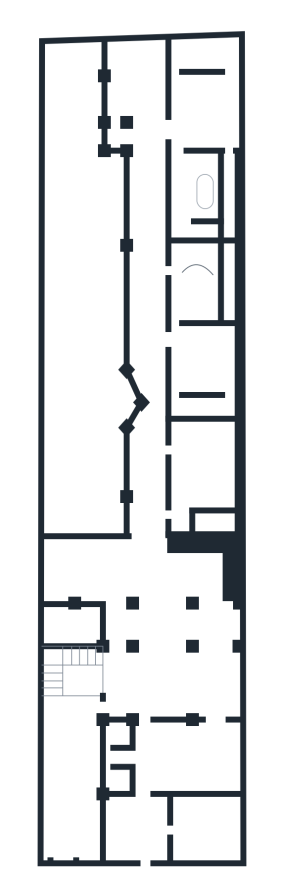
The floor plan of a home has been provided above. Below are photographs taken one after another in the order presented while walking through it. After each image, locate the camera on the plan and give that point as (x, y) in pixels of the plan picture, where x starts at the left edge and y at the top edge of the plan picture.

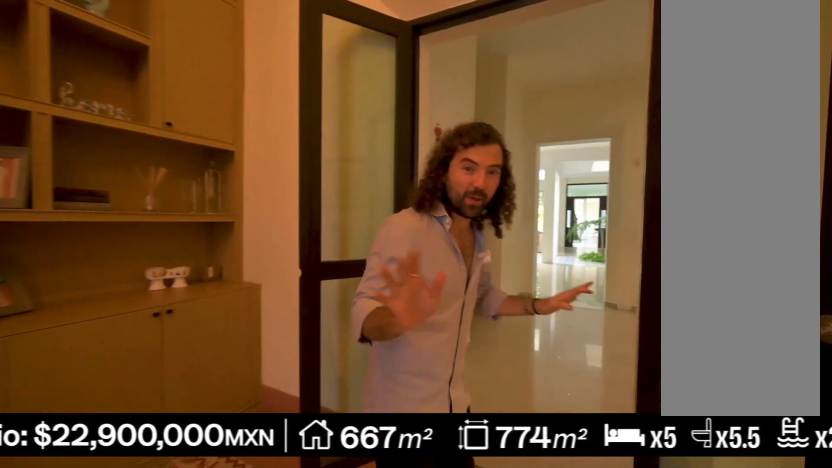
(141, 807)
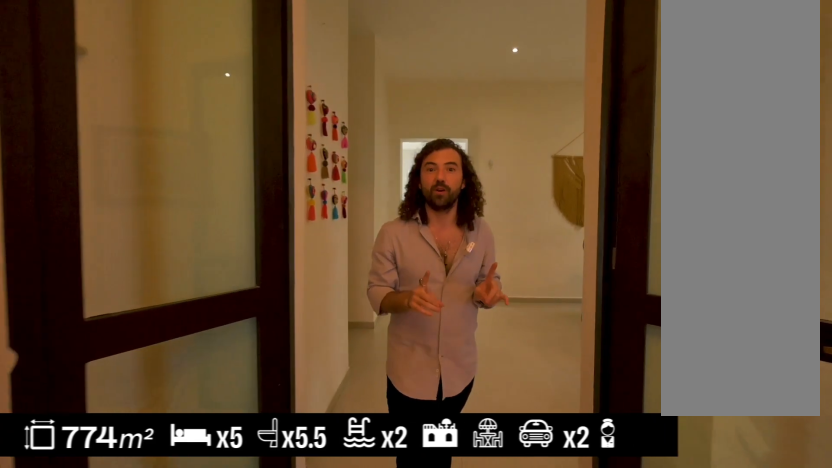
(141, 791)
